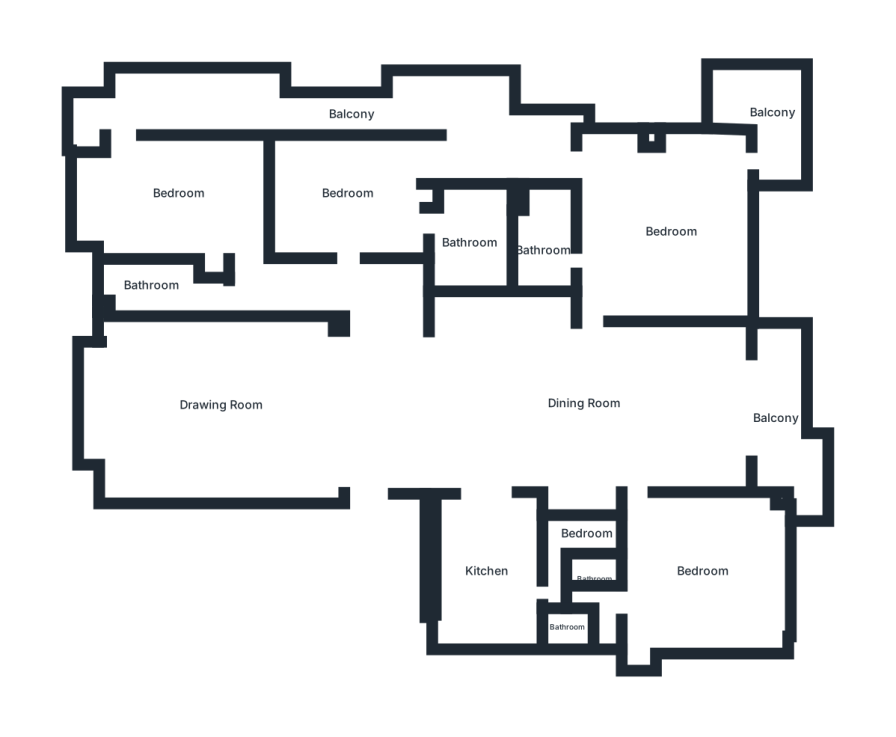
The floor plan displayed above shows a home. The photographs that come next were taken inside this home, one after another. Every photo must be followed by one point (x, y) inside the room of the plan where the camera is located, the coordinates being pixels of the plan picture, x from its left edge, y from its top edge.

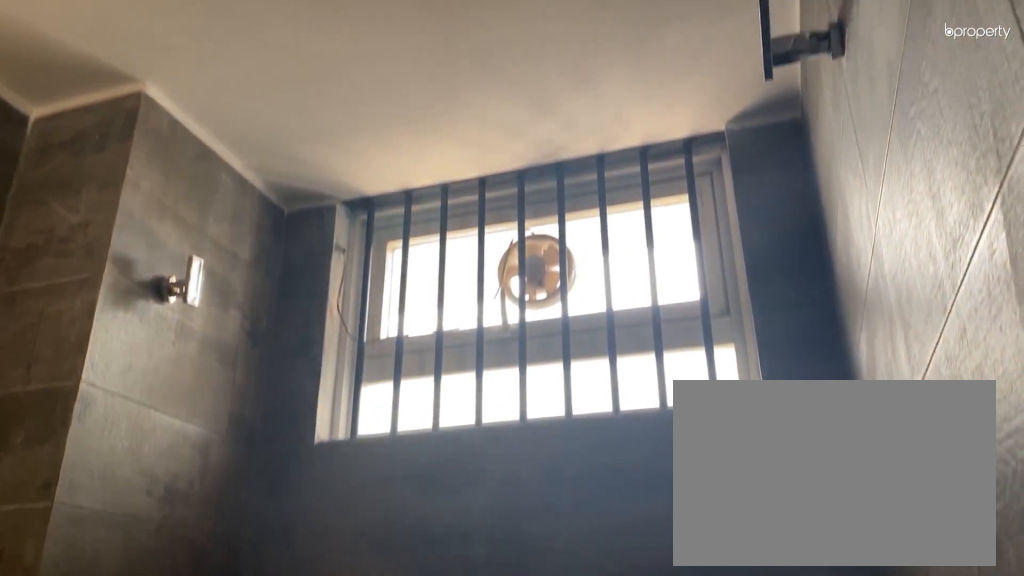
(538, 248)
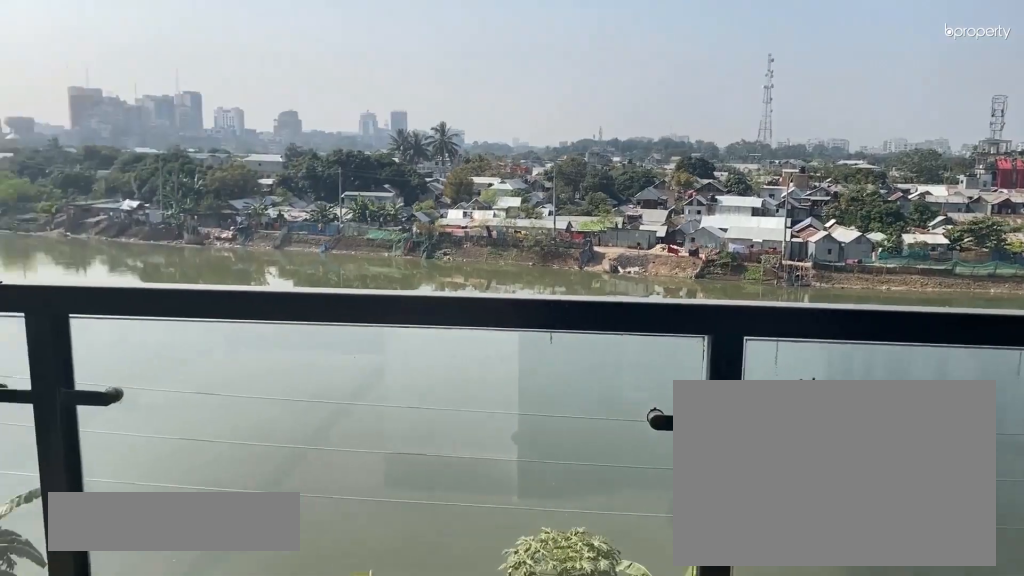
(772, 112)
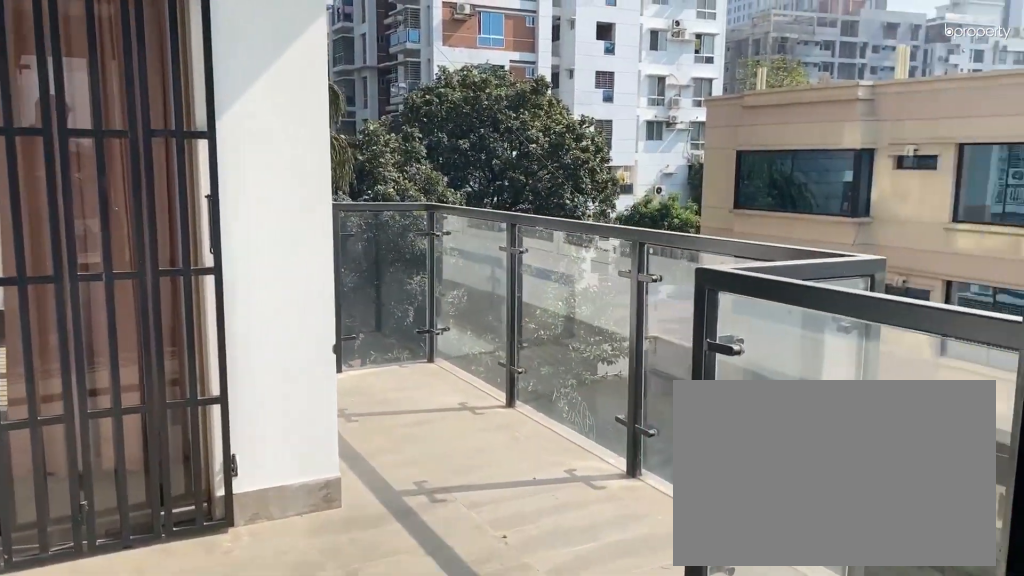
(350, 117)
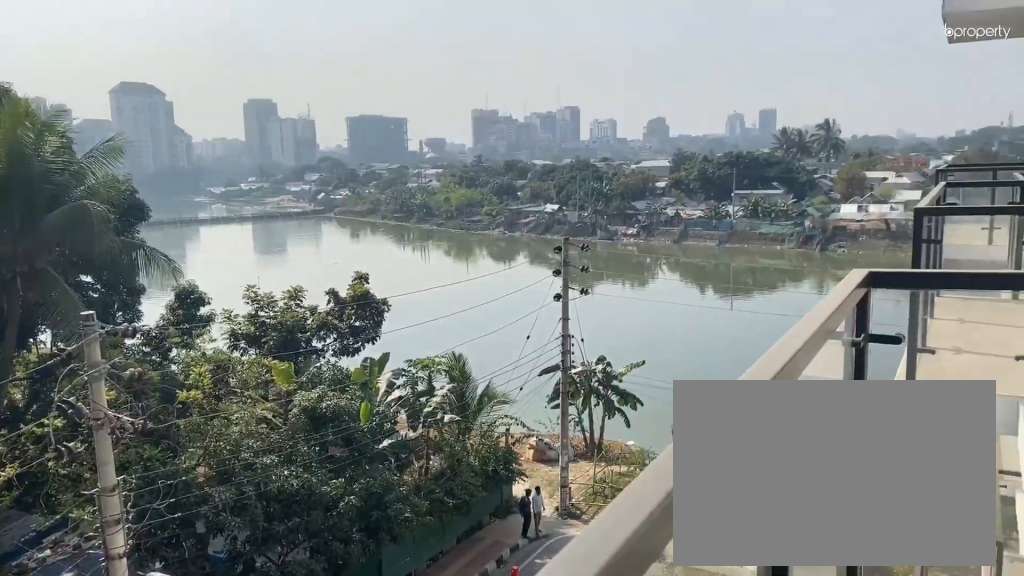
(350, 117)
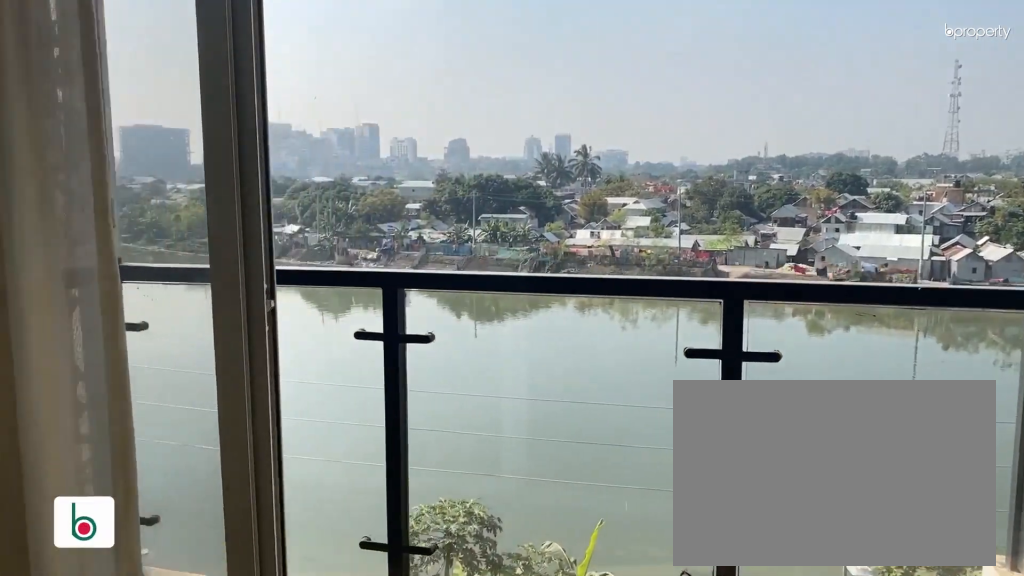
(777, 418)
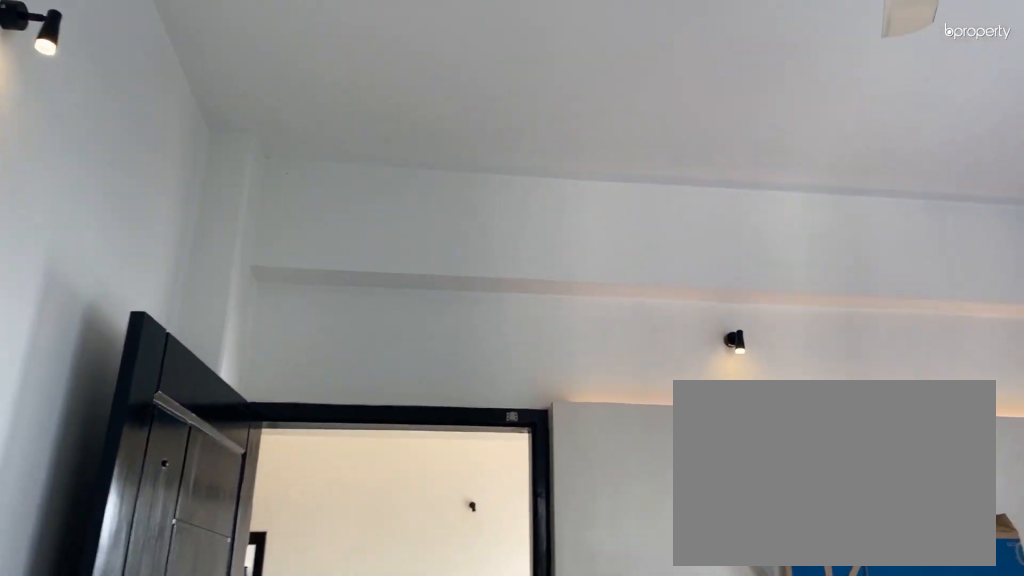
(698, 572)
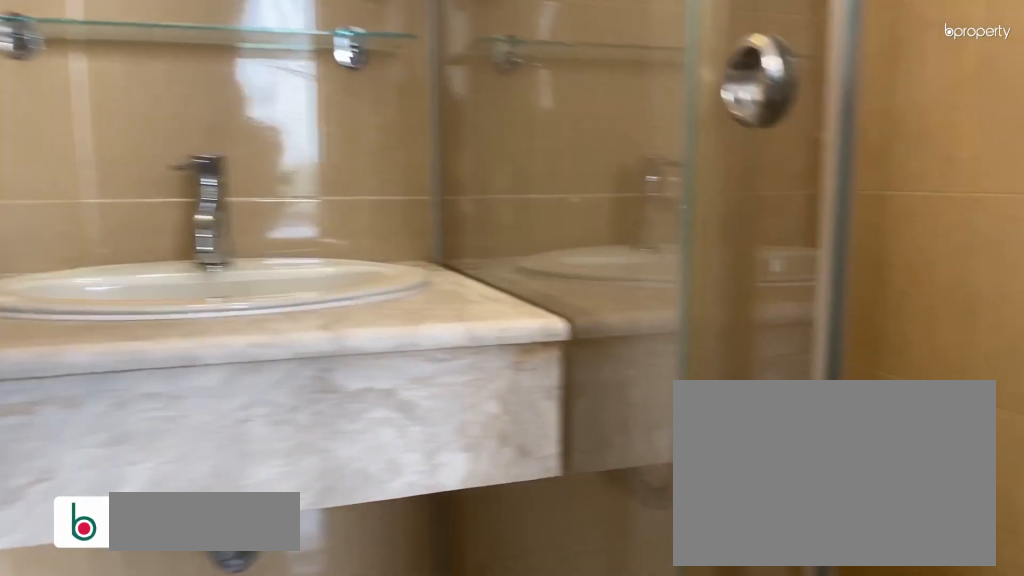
(594, 582)
